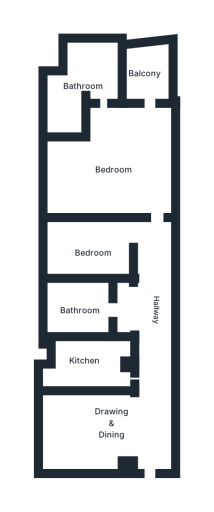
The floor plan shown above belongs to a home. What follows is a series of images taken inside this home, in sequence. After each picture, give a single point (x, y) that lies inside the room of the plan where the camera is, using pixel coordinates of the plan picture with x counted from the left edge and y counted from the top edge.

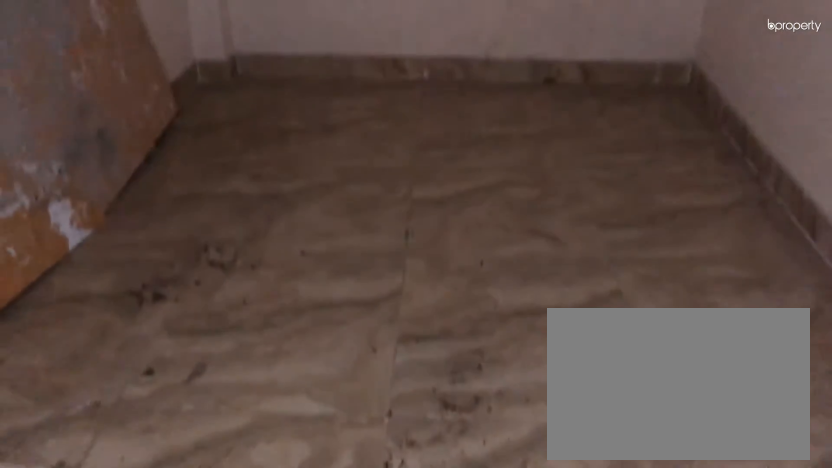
(110, 419)
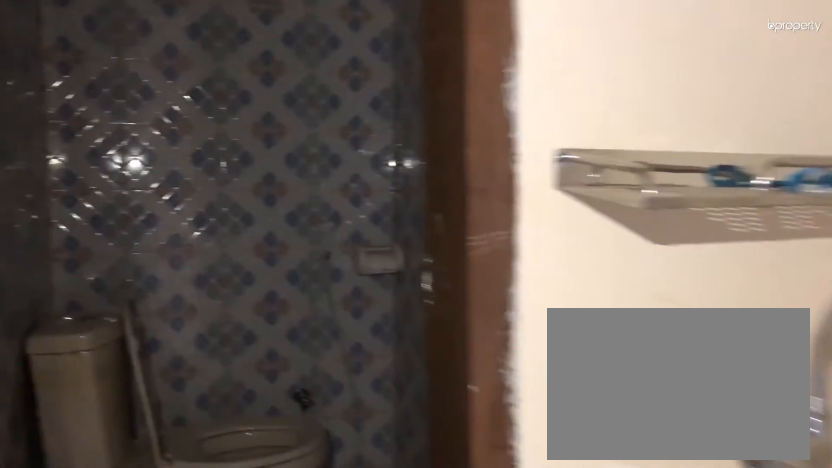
(80, 310)
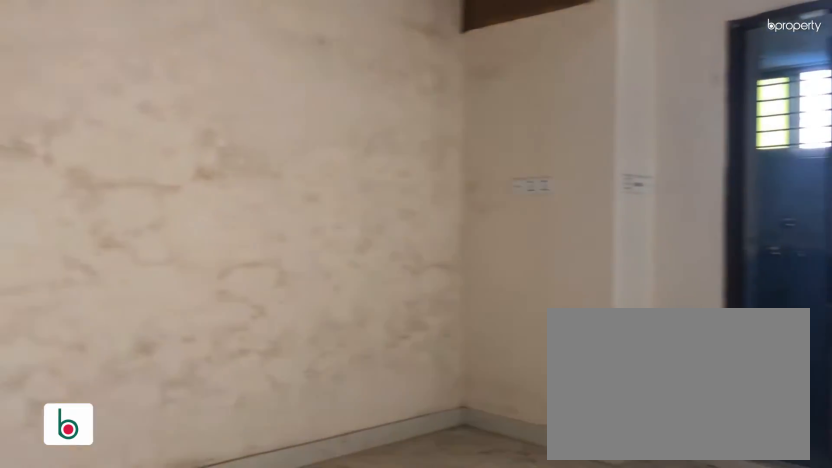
(113, 168)
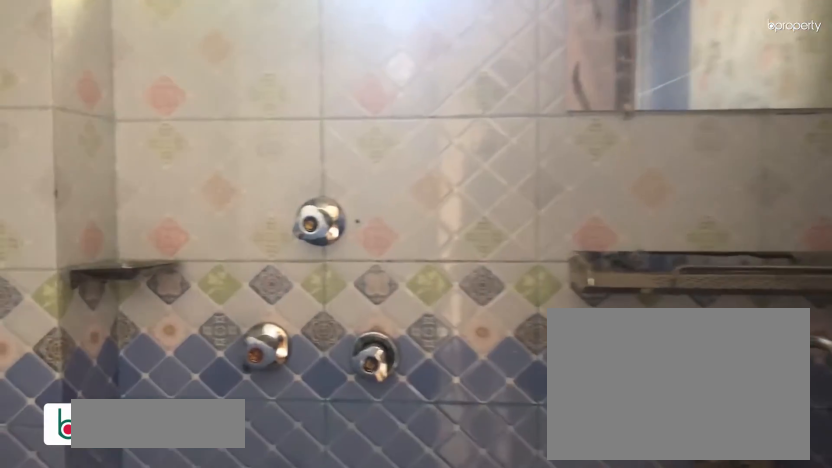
(94, 77)
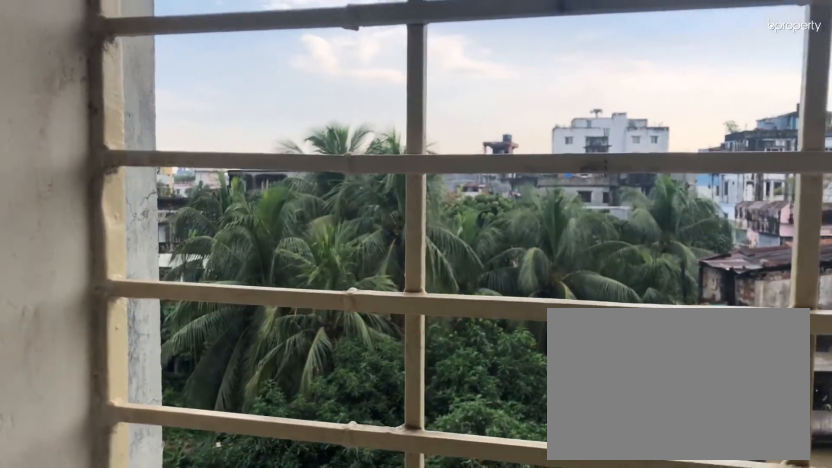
(140, 71)
